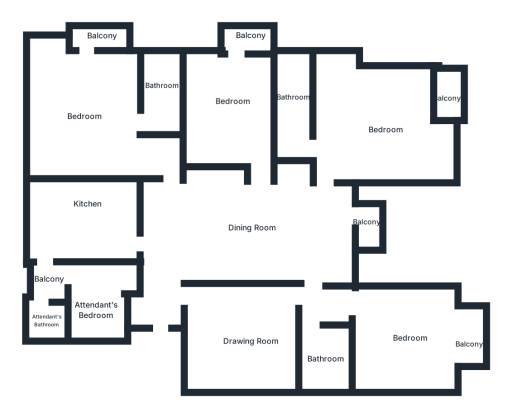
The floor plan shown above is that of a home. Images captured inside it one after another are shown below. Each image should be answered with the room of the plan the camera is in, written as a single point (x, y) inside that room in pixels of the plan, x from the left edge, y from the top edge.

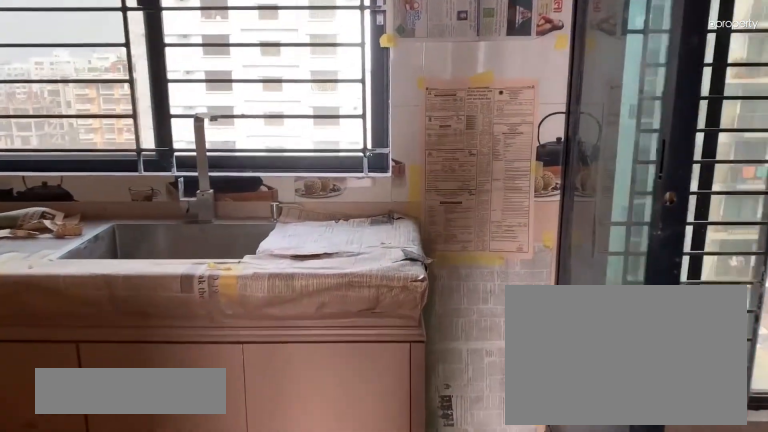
(84, 215)
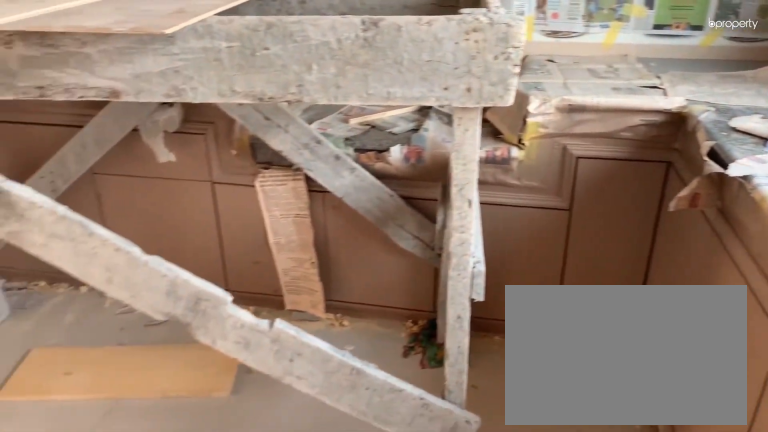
(84, 215)
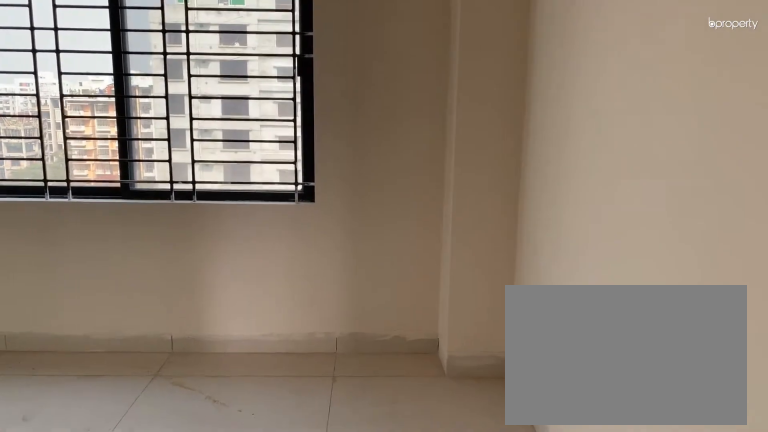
(89, 117)
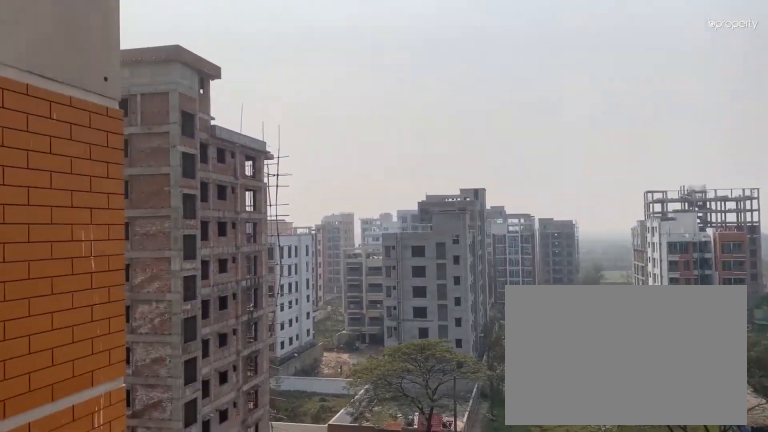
(370, 228)
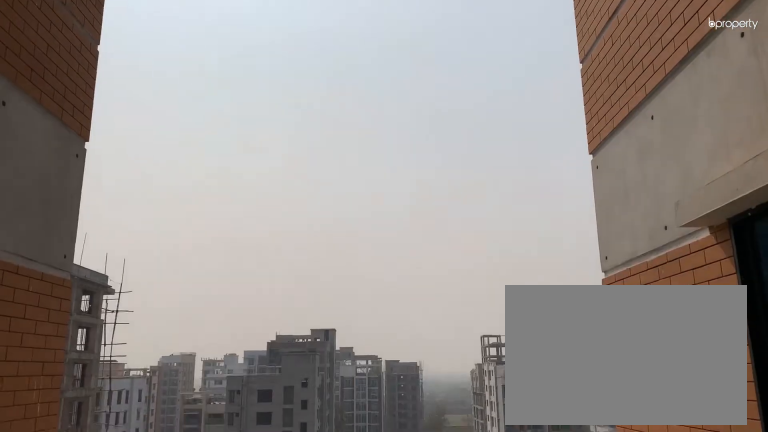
(371, 228)
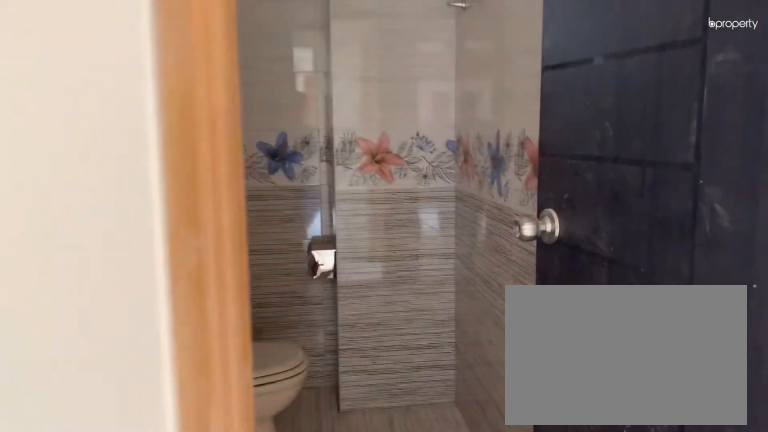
(328, 360)
